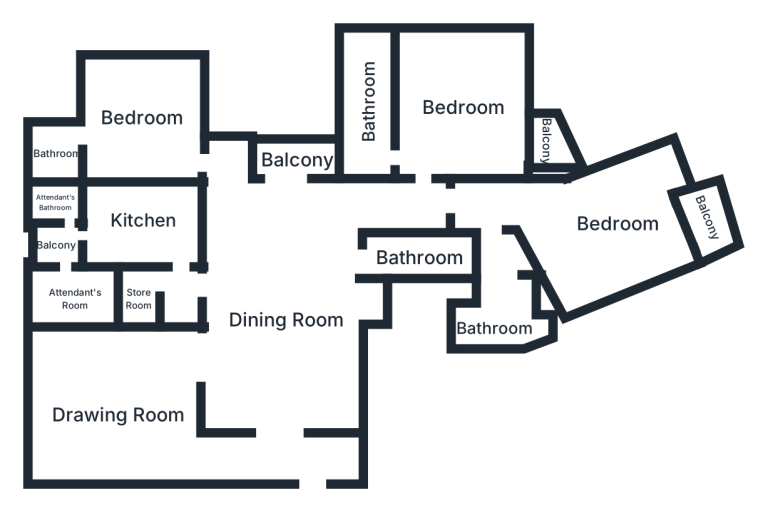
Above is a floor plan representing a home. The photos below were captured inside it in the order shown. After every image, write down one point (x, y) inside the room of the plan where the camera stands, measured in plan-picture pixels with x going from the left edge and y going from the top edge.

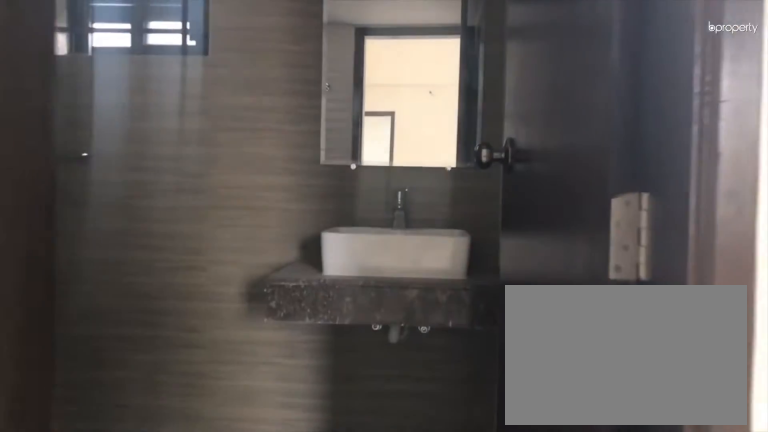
(62, 154)
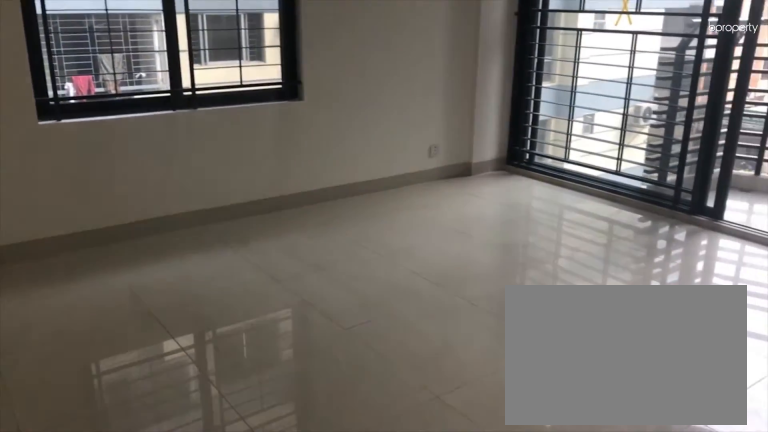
(463, 110)
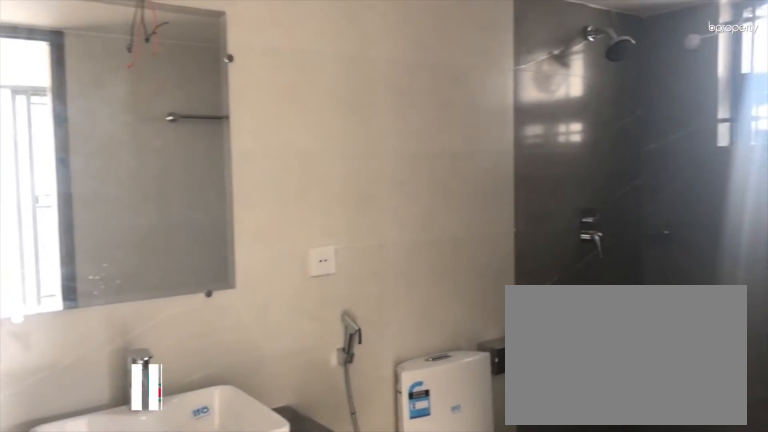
(369, 99)
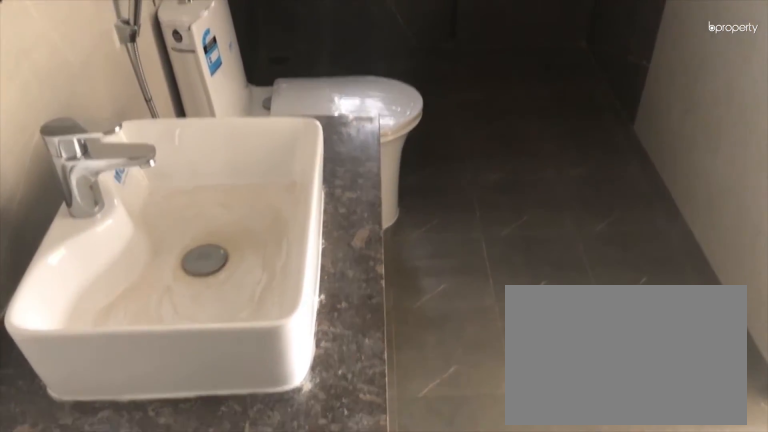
(369, 99)
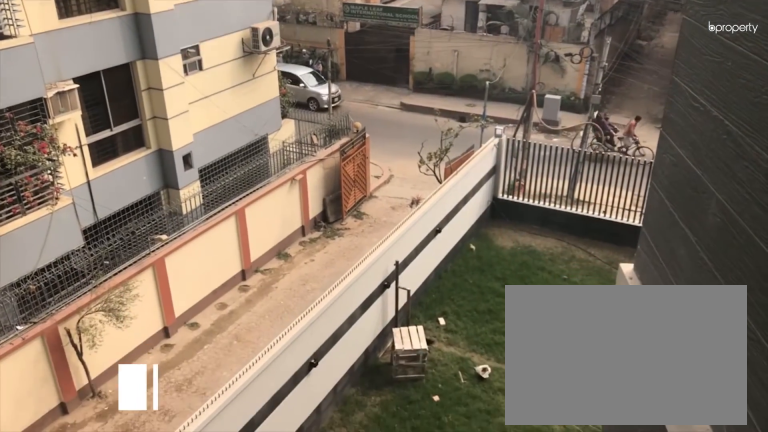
(545, 137)
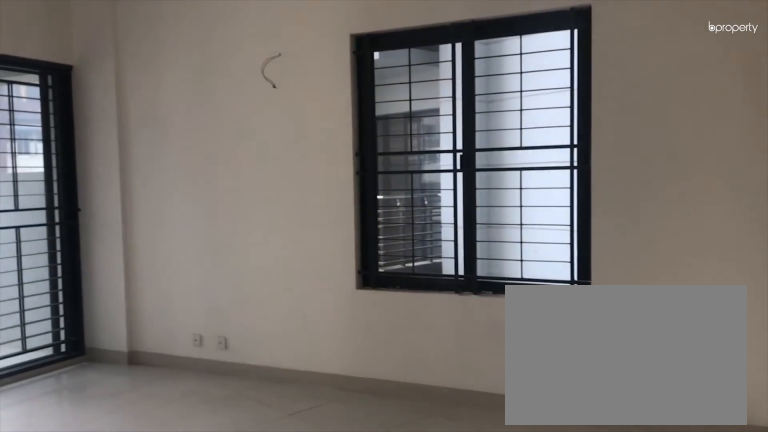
(617, 223)
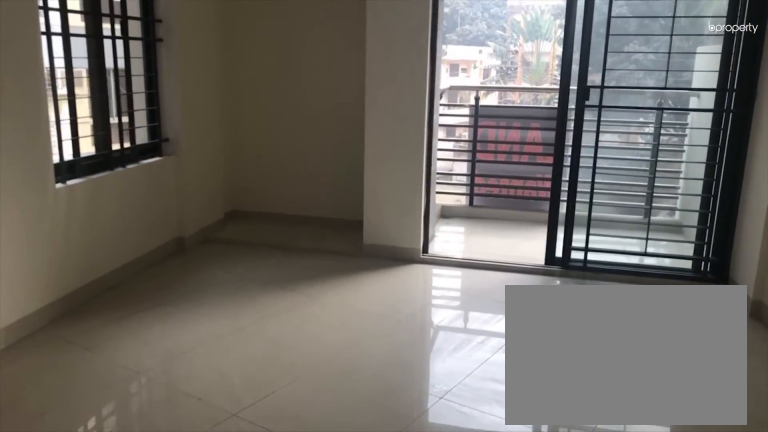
(617, 223)
